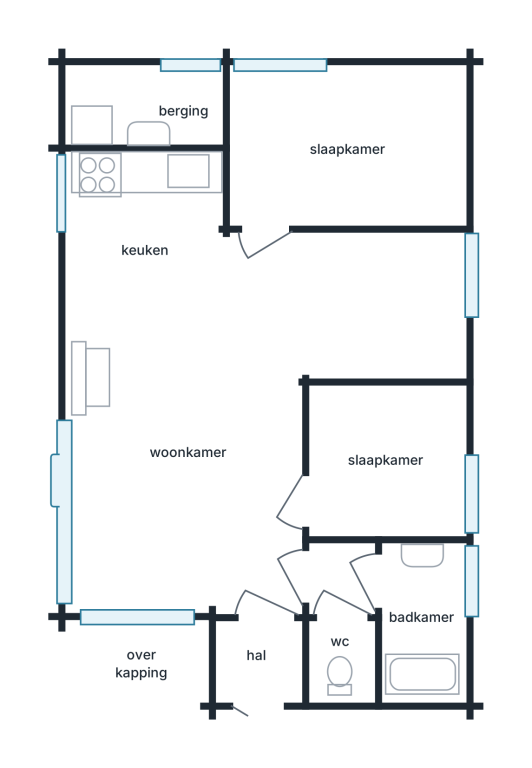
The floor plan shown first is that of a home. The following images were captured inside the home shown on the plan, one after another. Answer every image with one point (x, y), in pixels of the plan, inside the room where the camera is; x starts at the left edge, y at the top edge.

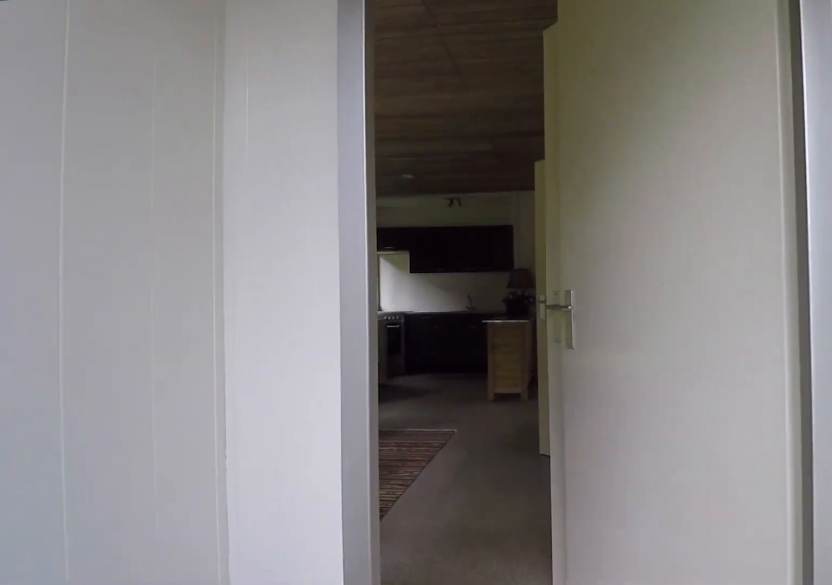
(261, 657)
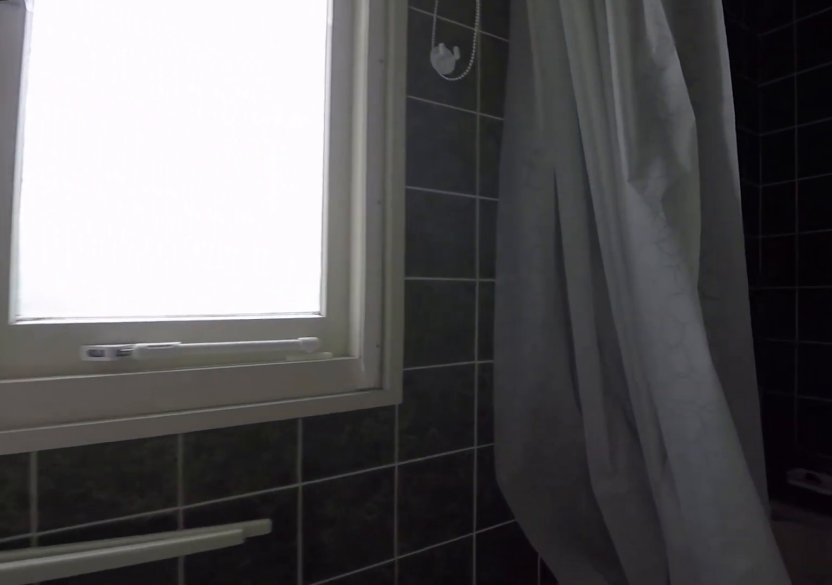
(422, 618)
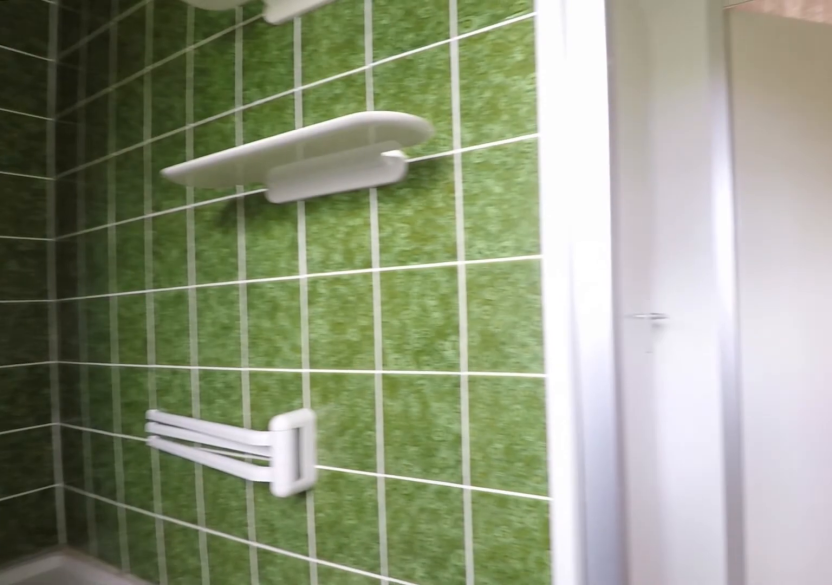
(422, 618)
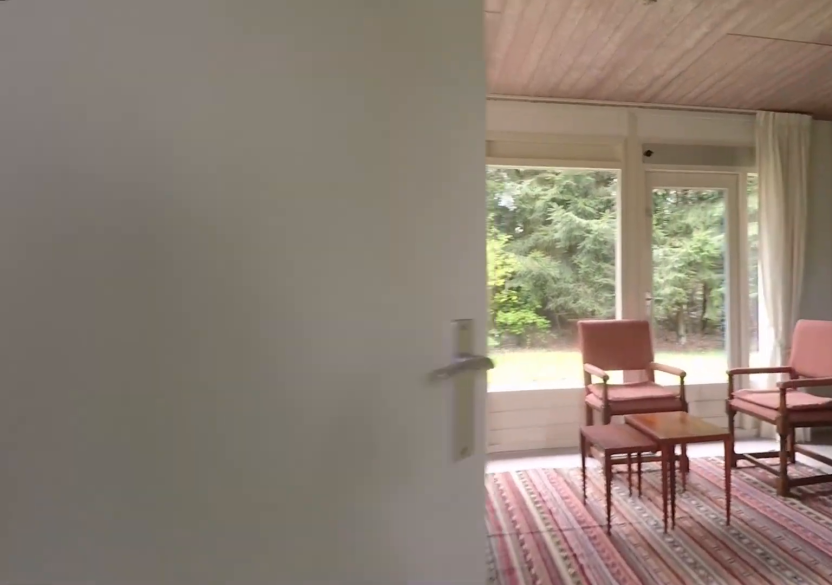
(344, 579)
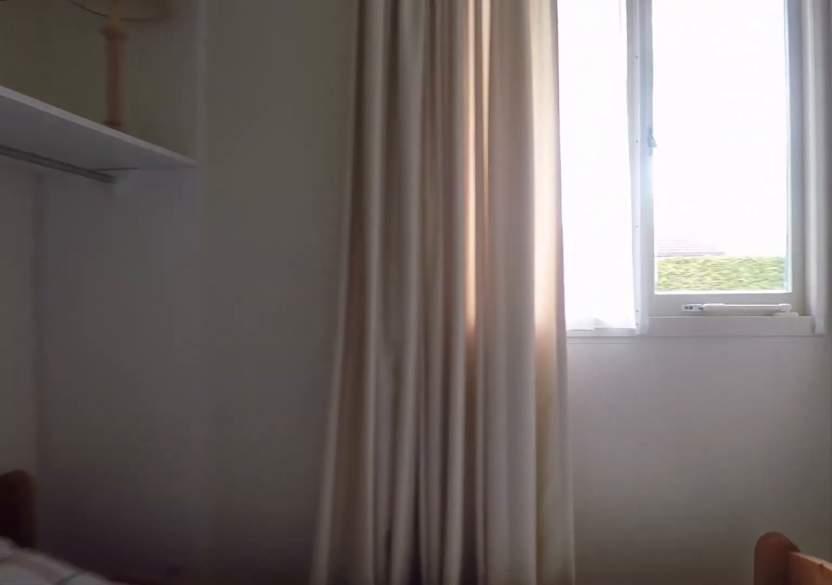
(384, 461)
